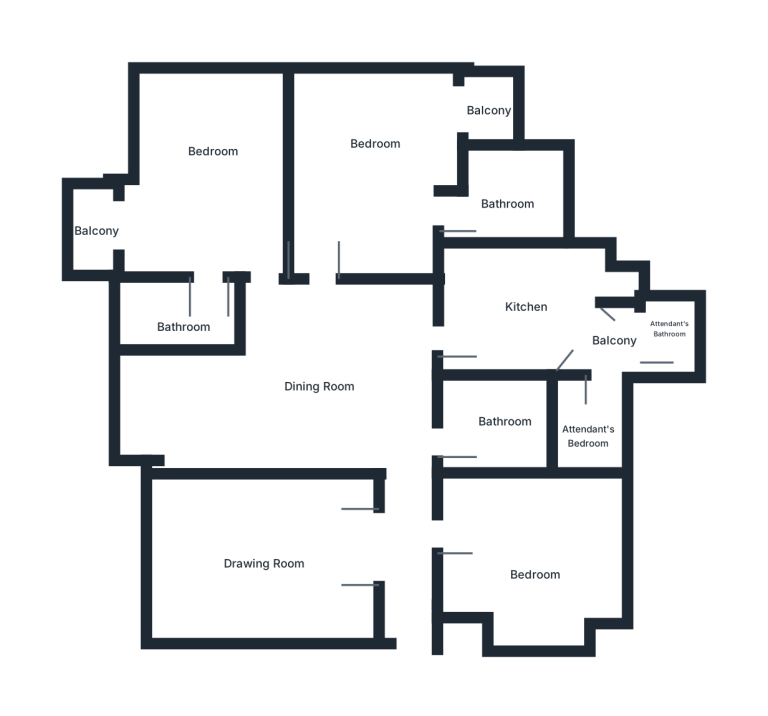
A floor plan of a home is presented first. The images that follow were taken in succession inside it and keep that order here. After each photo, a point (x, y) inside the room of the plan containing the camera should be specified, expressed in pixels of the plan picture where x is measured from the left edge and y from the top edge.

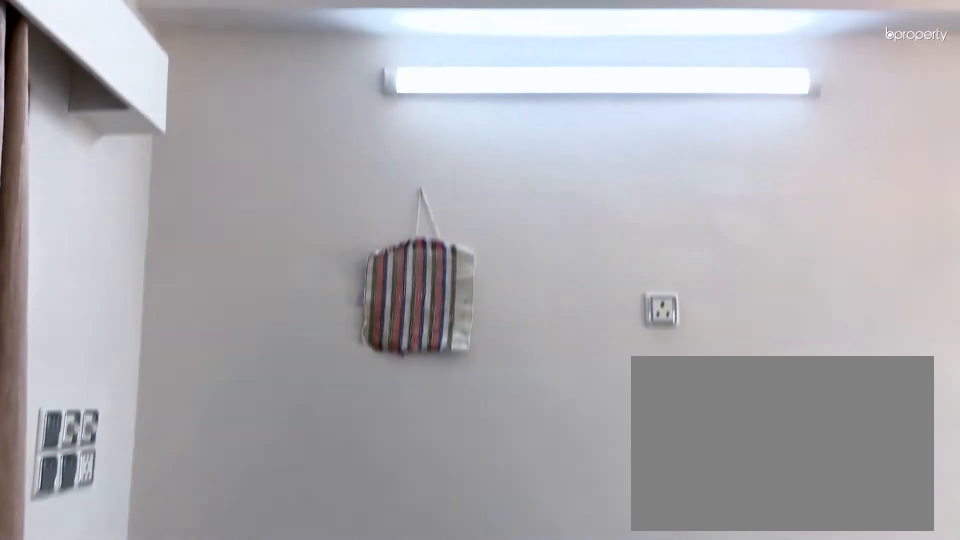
(254, 581)
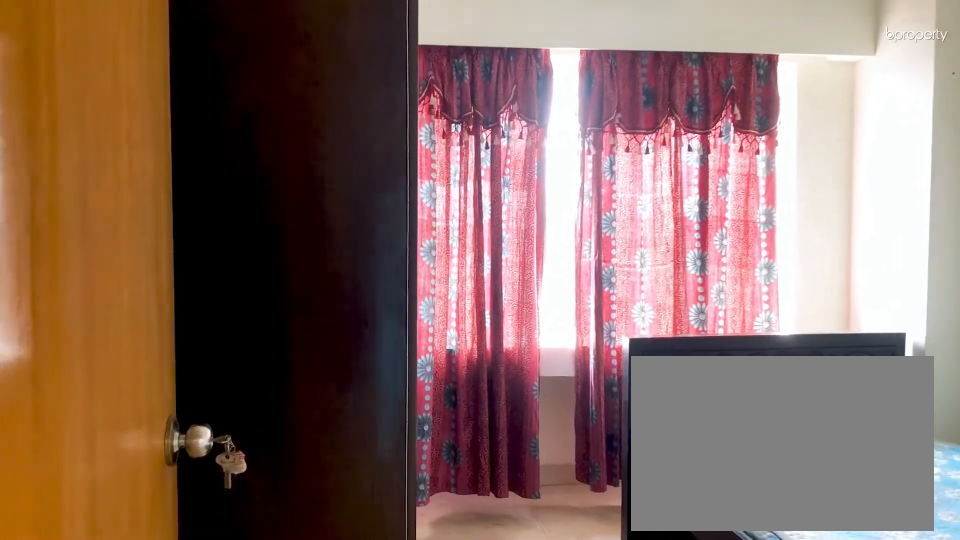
(476, 546)
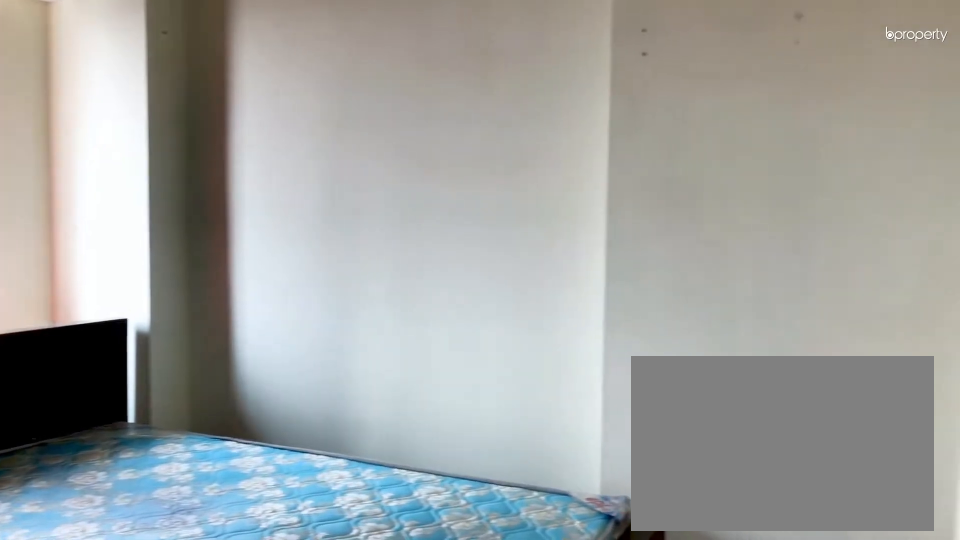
(551, 556)
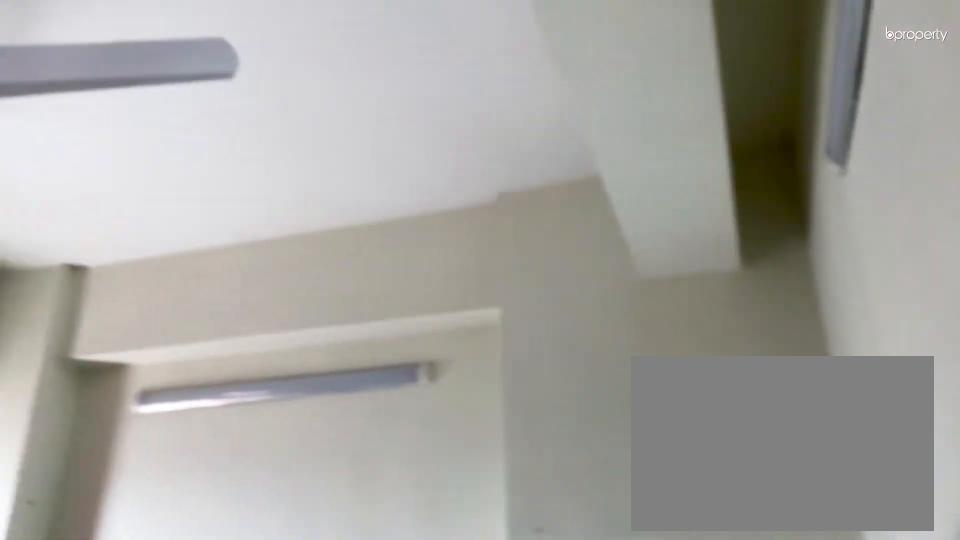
(551, 556)
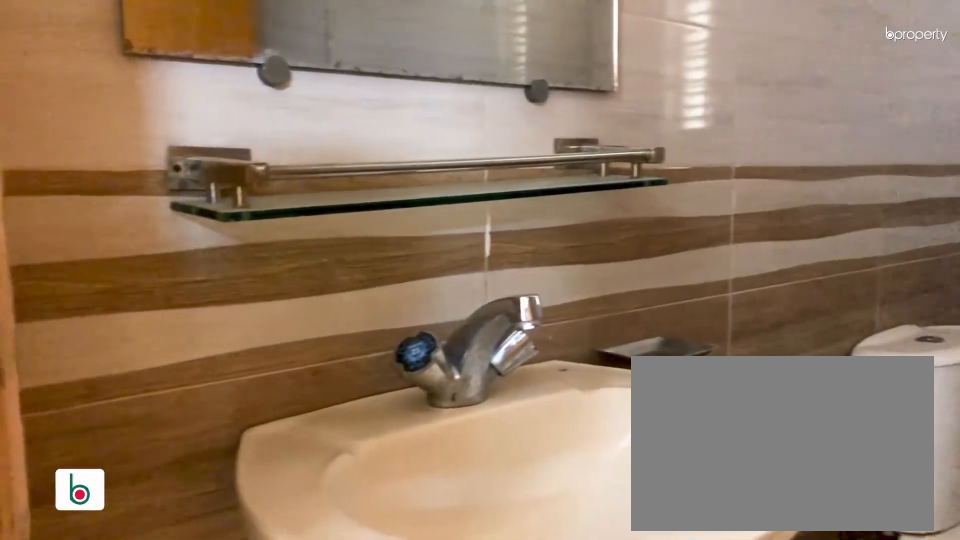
(492, 424)
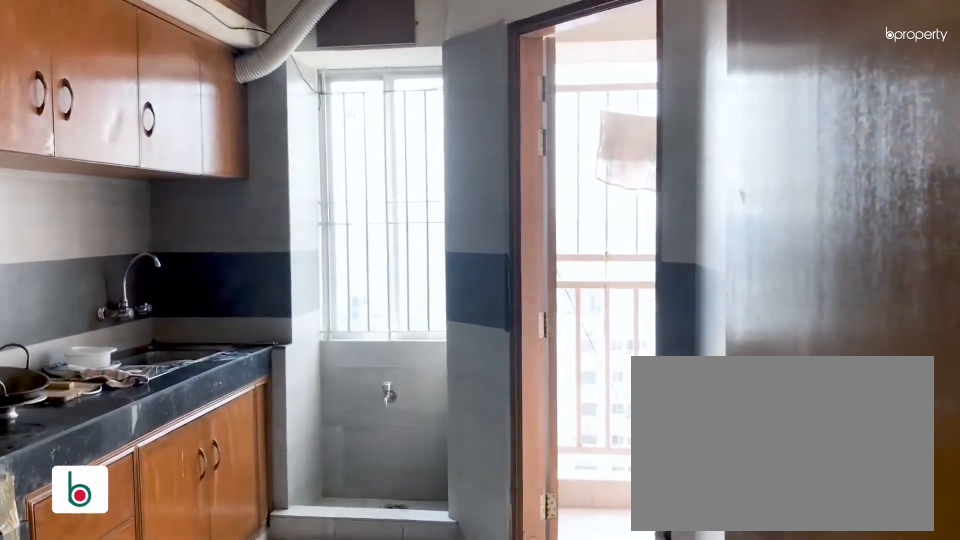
(485, 330)
